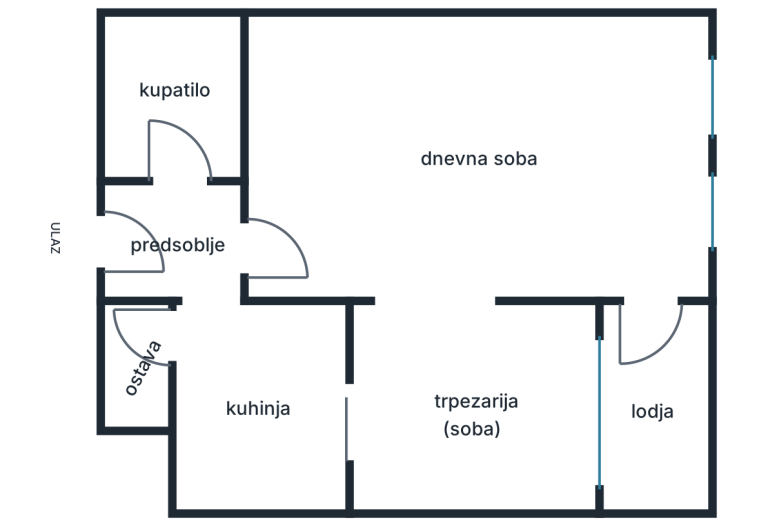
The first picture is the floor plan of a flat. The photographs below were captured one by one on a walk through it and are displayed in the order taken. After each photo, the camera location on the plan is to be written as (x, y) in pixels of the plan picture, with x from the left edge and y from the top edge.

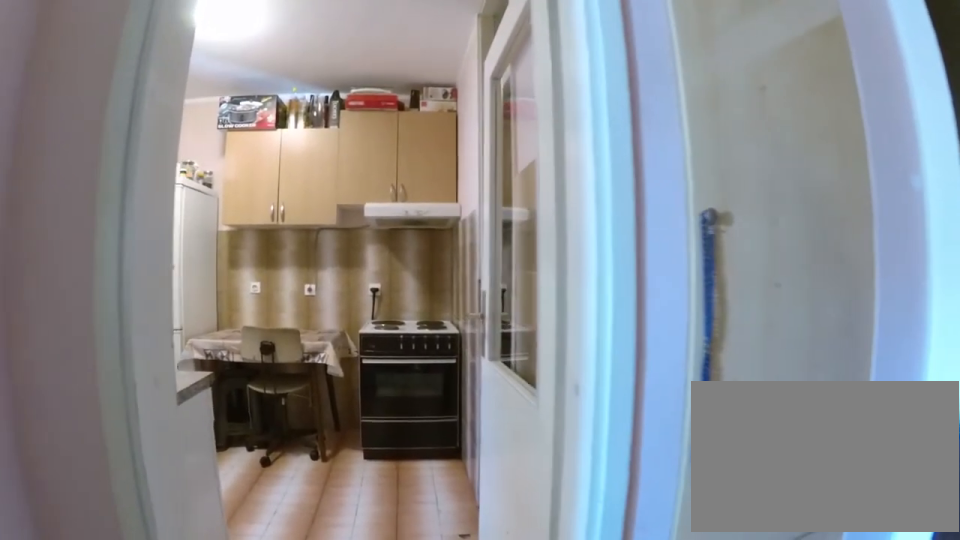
(175, 219)
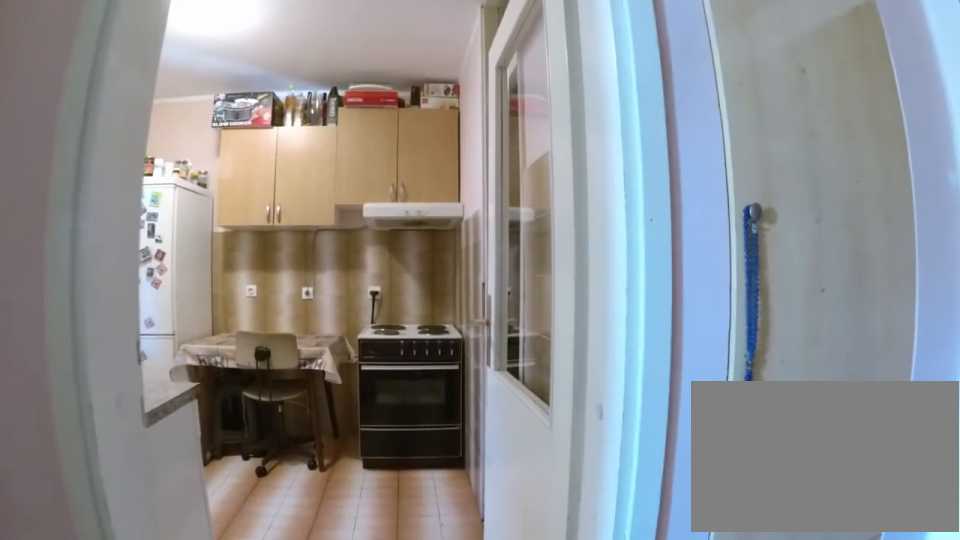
(175, 231)
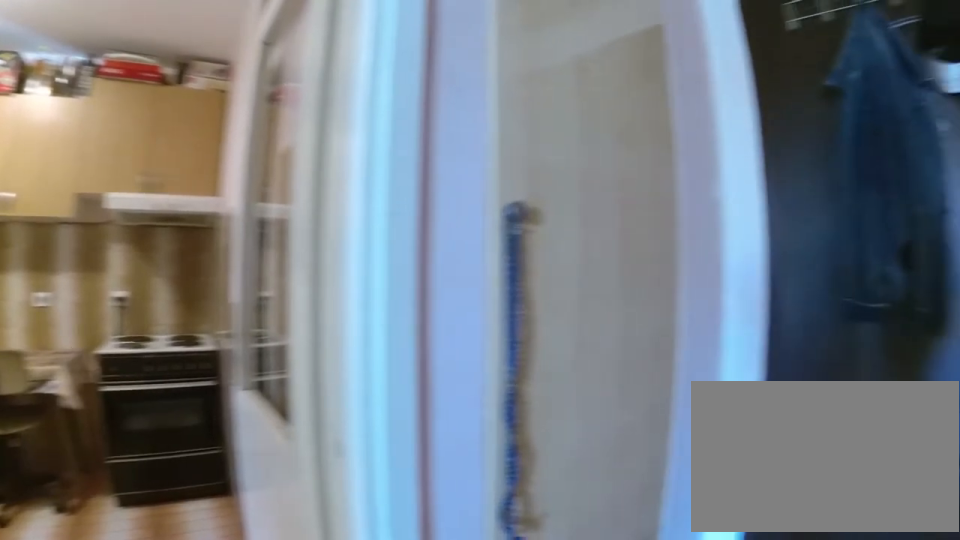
(188, 245)
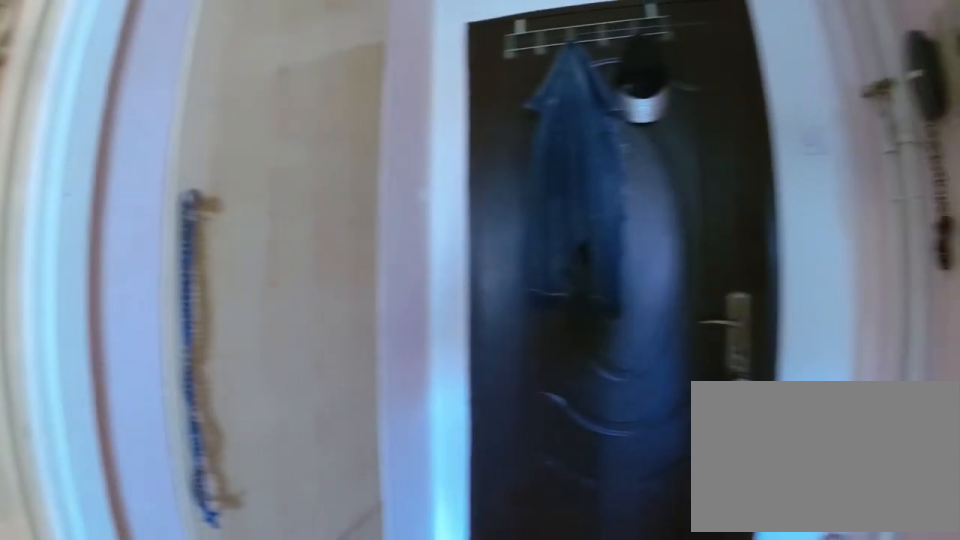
(194, 242)
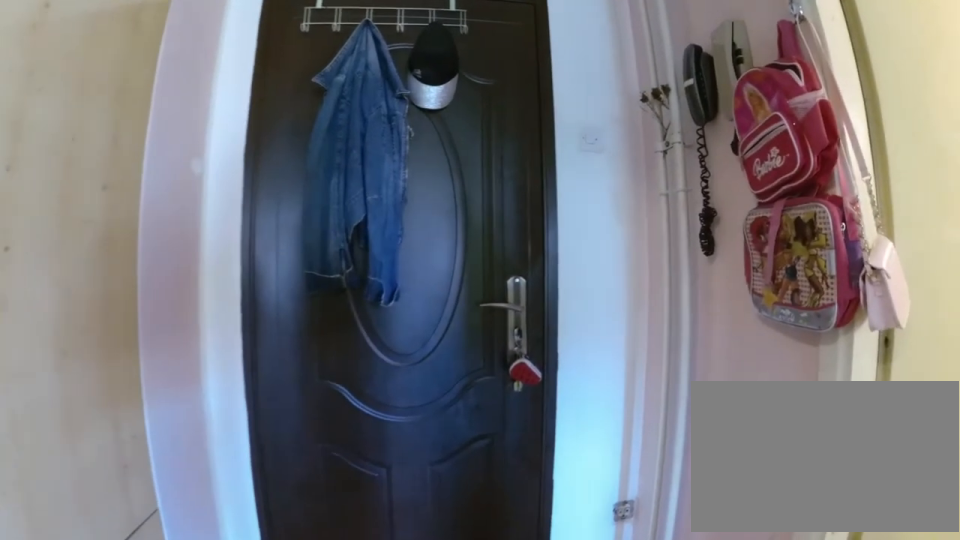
(168, 241)
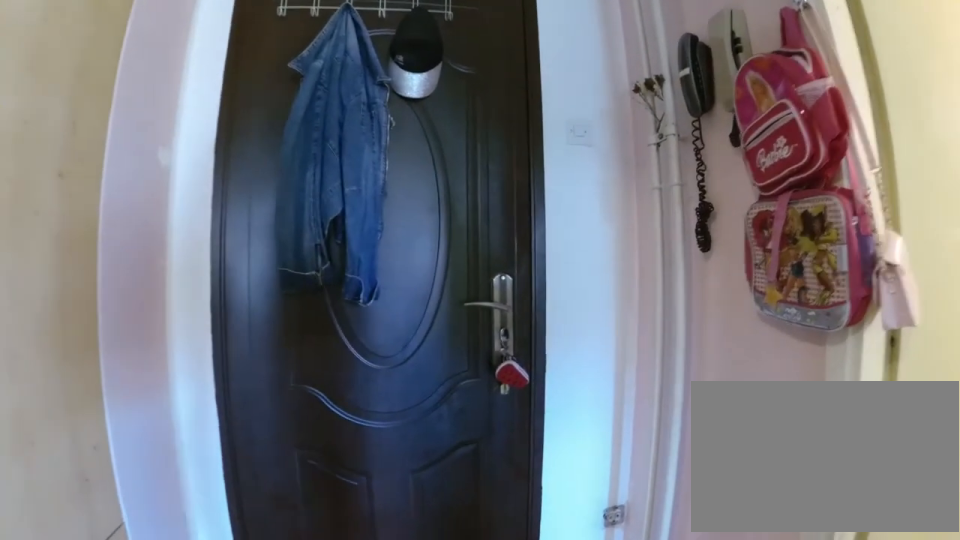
(154, 241)
